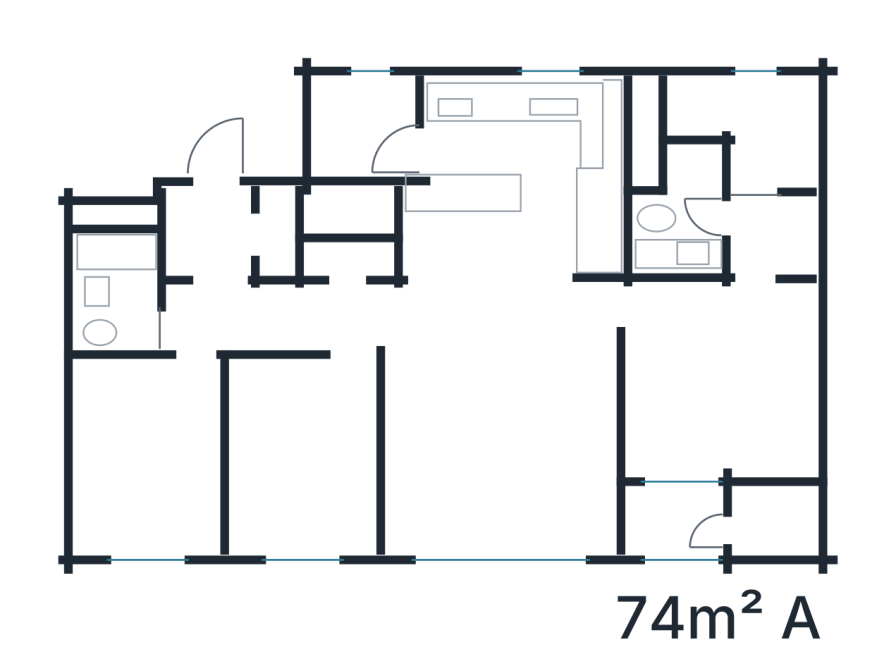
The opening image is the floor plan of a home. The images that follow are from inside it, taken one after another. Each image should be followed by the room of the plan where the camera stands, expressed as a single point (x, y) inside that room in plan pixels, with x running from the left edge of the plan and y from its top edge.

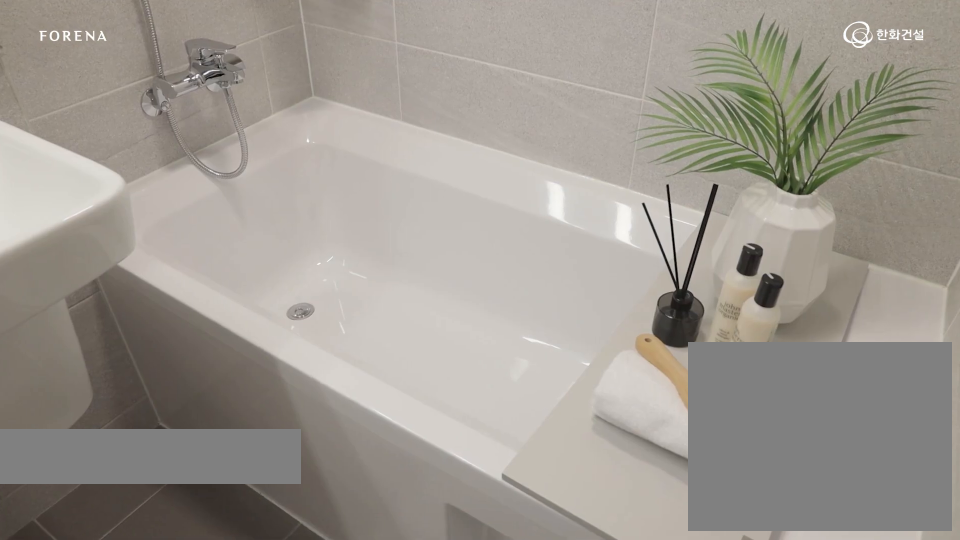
(150, 324)
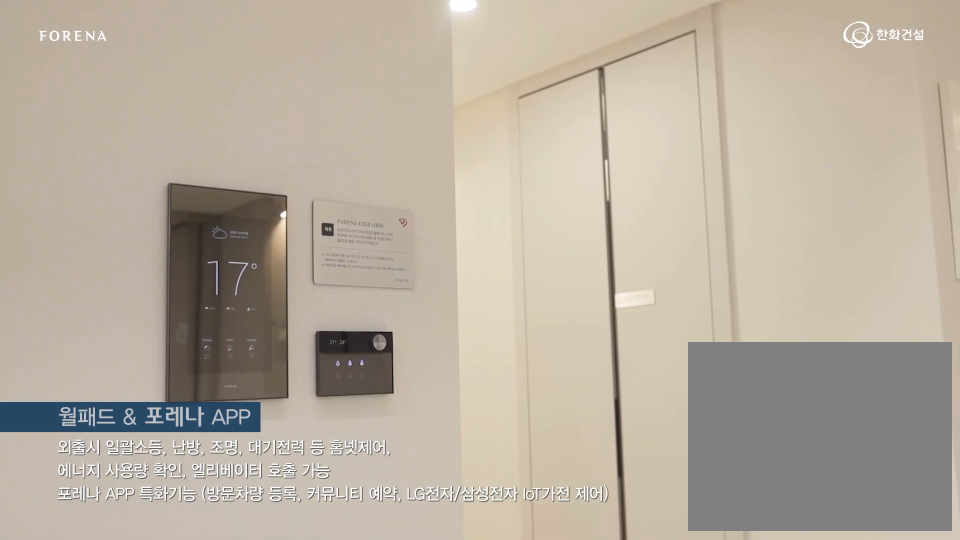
(508, 432)
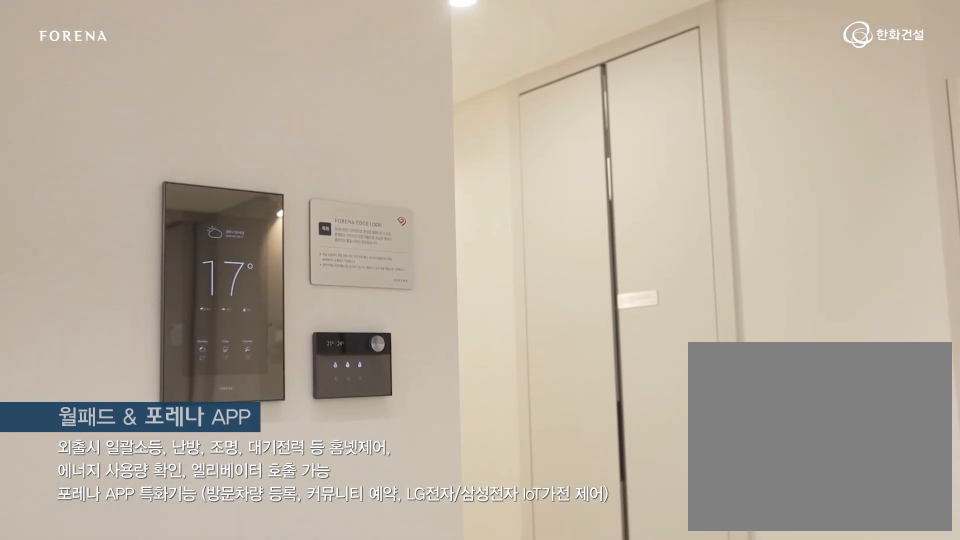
(508, 432)
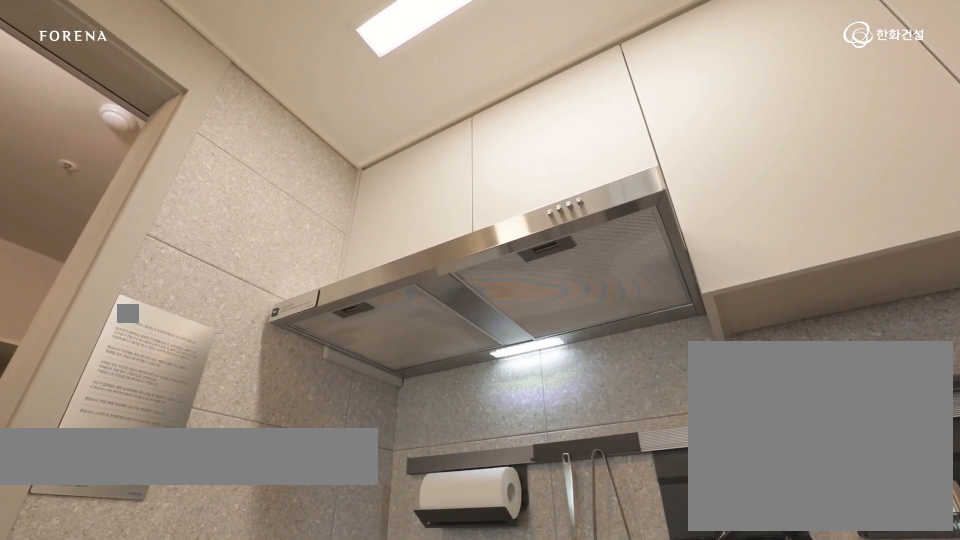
(492, 251)
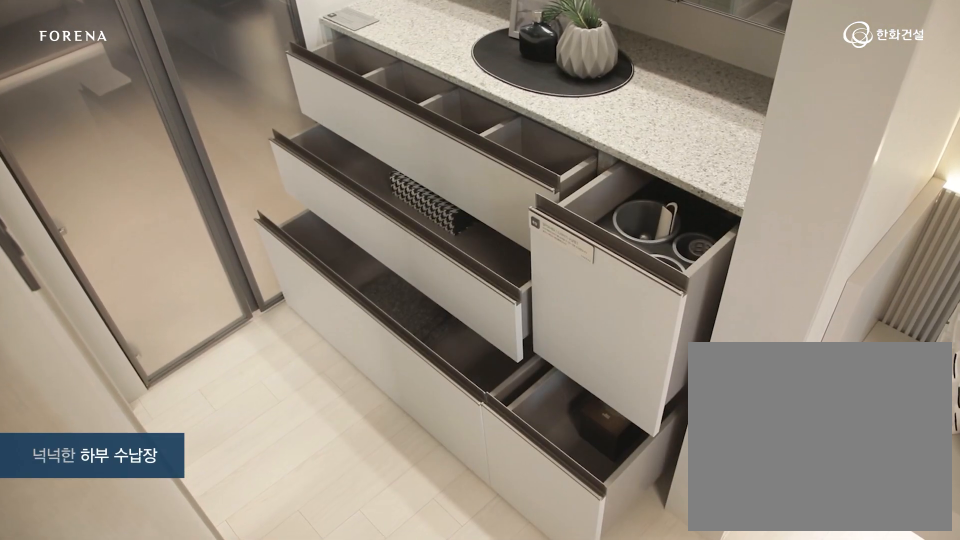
(723, 368)
